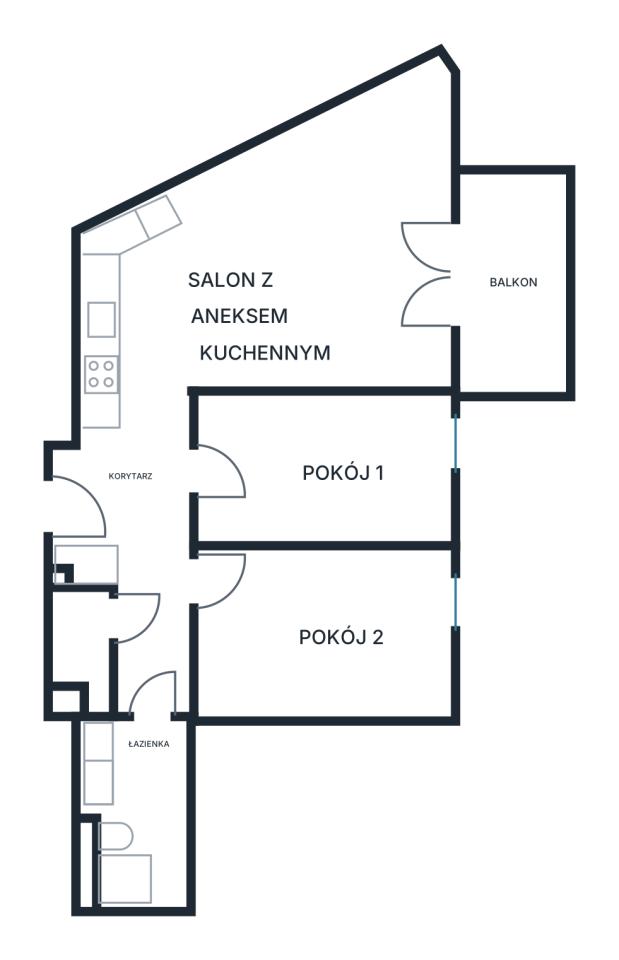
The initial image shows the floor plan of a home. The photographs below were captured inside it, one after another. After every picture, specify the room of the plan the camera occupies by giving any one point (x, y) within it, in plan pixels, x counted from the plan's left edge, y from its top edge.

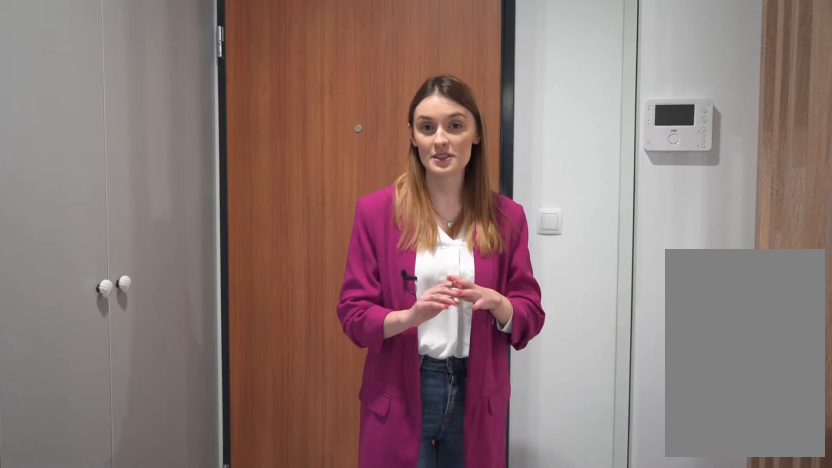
(143, 544)
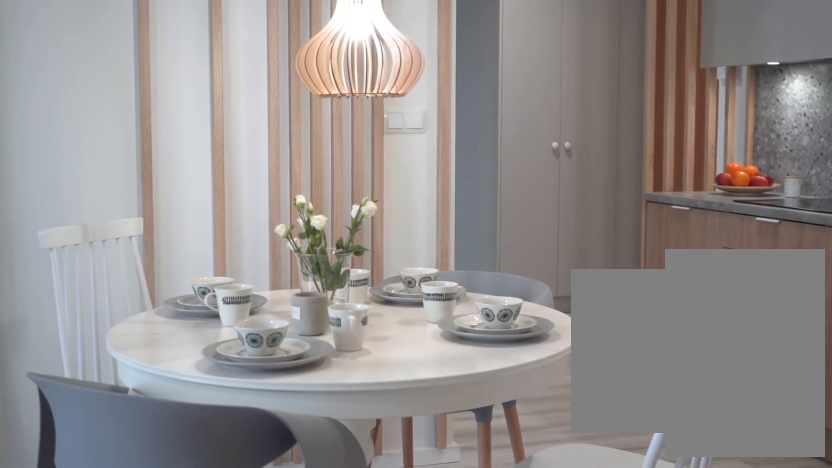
(279, 249)
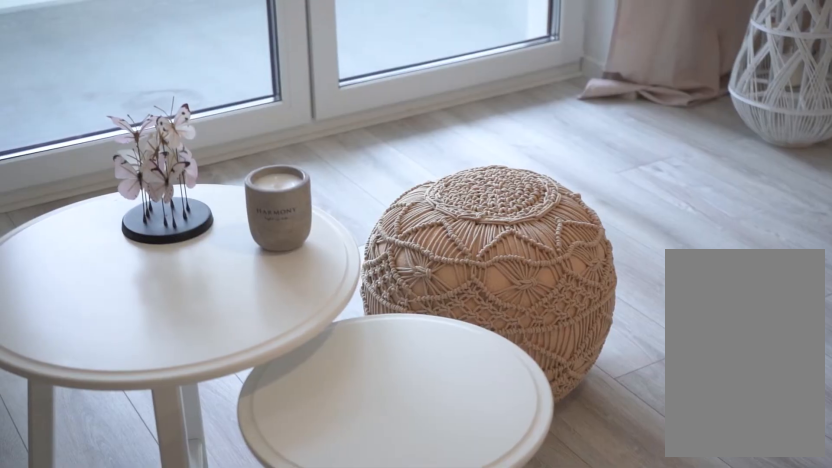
(279, 249)
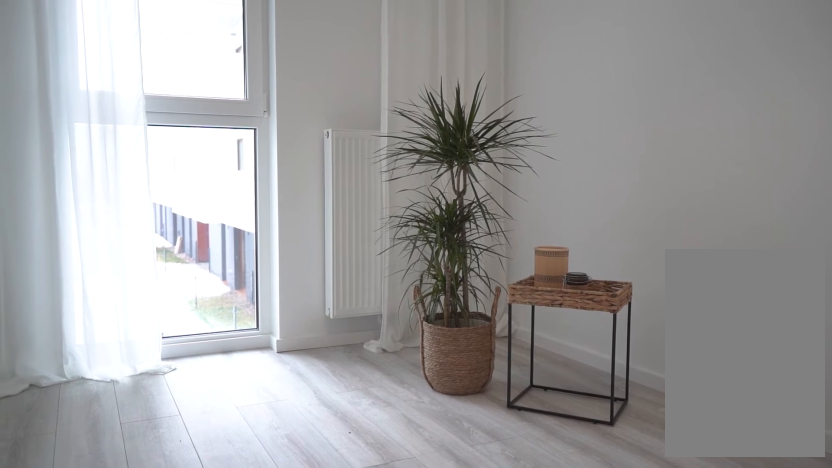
(329, 467)
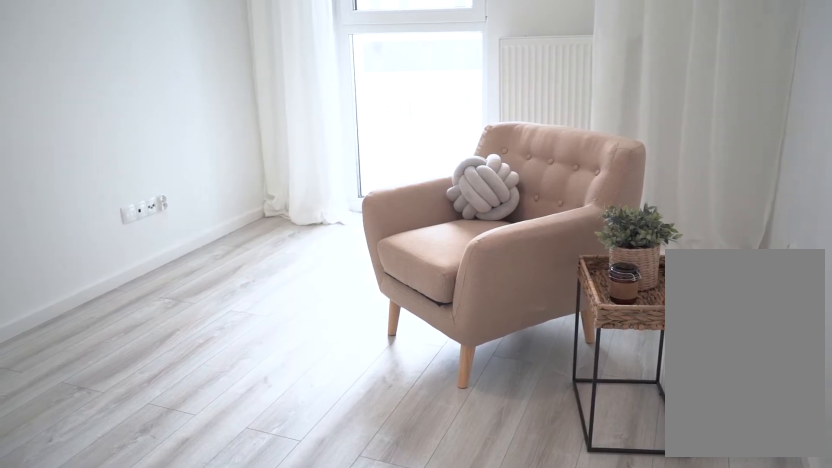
(327, 633)
